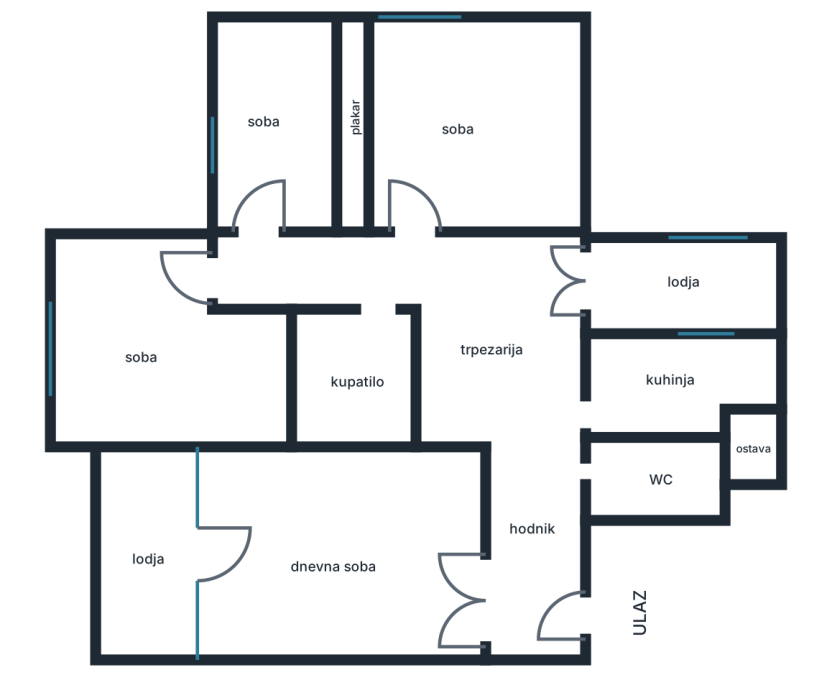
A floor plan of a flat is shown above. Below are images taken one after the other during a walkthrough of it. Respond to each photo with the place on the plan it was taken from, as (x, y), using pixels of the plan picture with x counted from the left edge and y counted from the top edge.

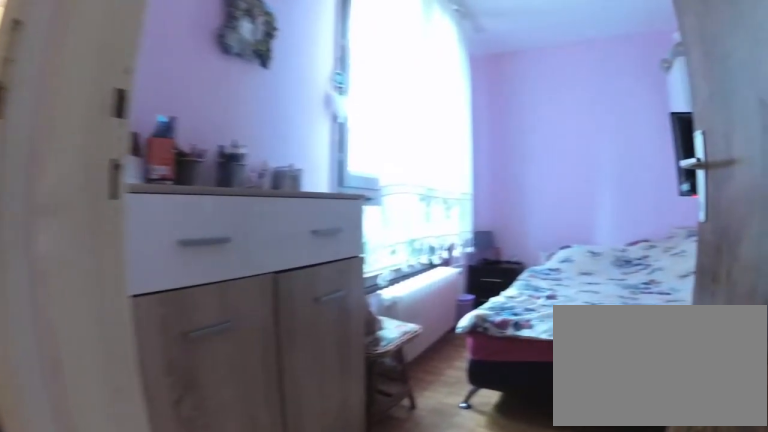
(310, 276)
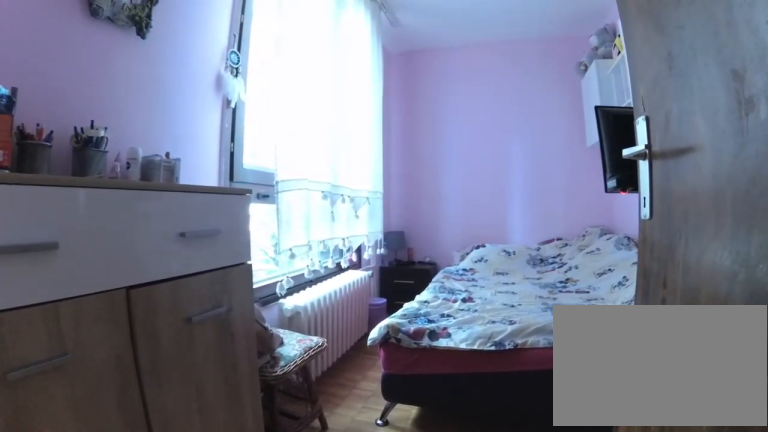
(284, 256)
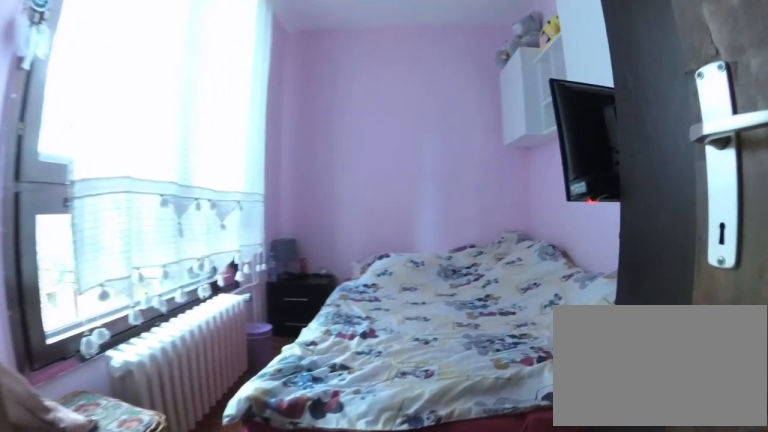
(287, 224)
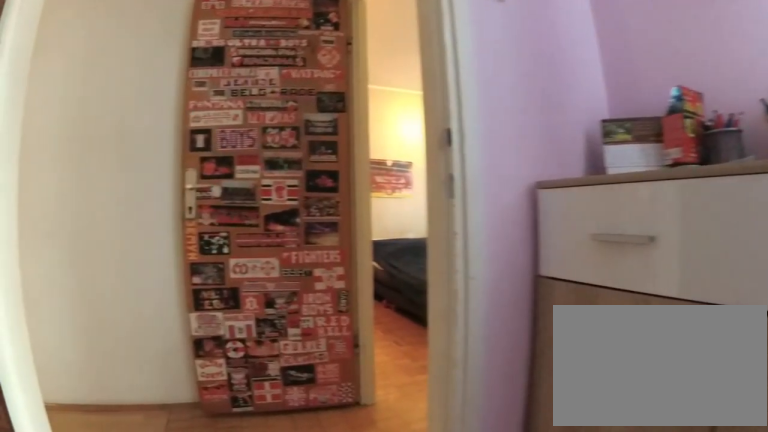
(264, 122)
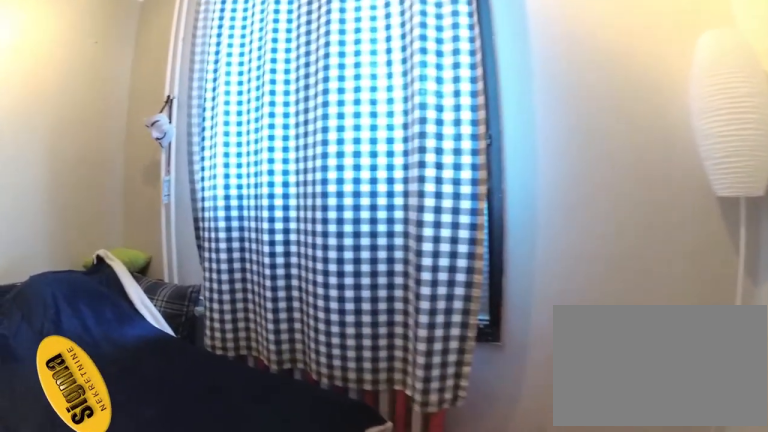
(136, 286)
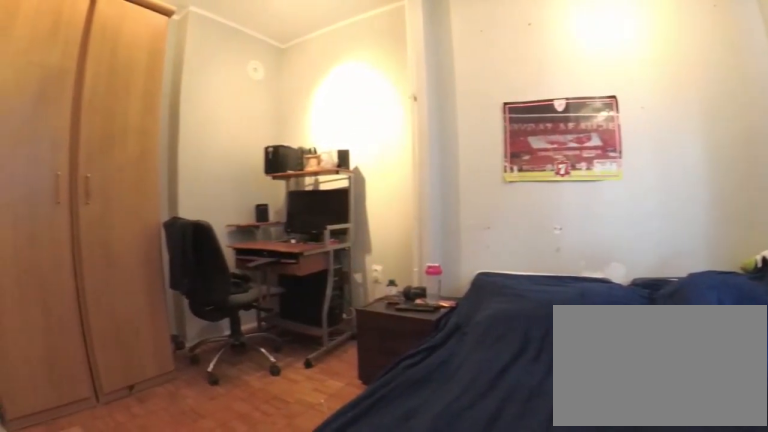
(85, 282)
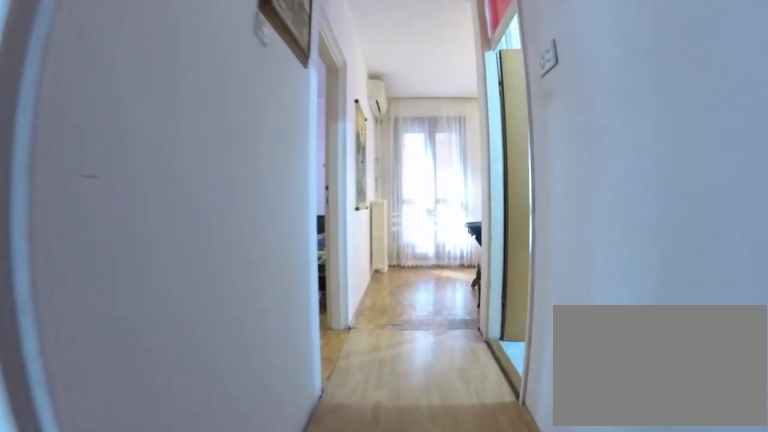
(188, 280)
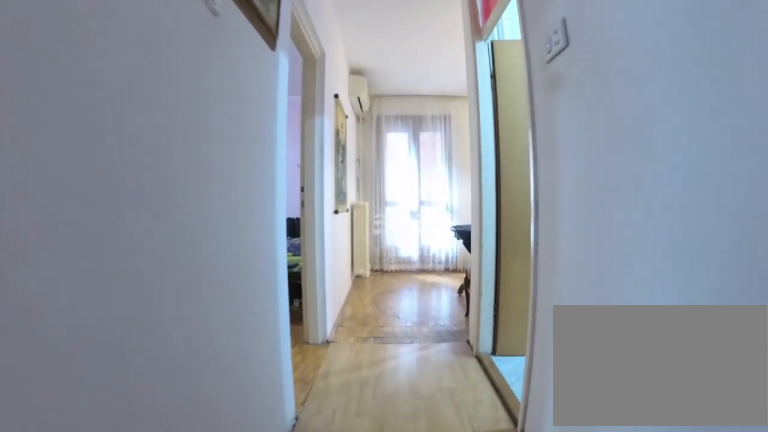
(199, 281)
